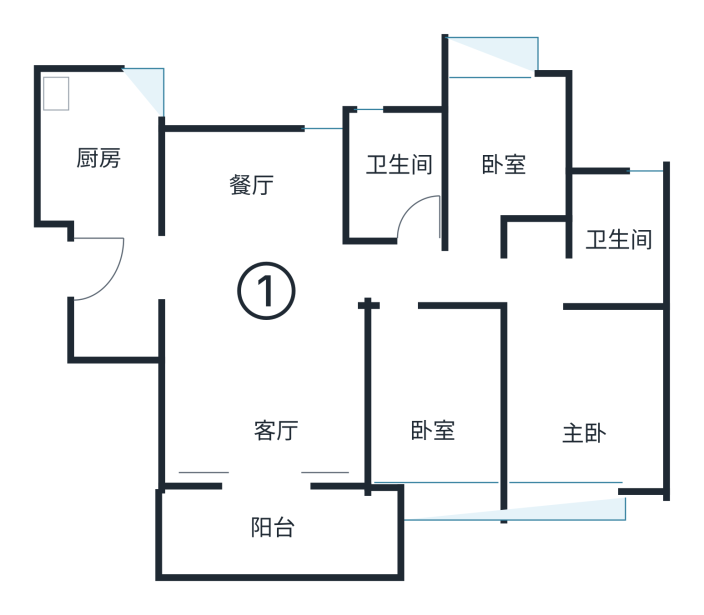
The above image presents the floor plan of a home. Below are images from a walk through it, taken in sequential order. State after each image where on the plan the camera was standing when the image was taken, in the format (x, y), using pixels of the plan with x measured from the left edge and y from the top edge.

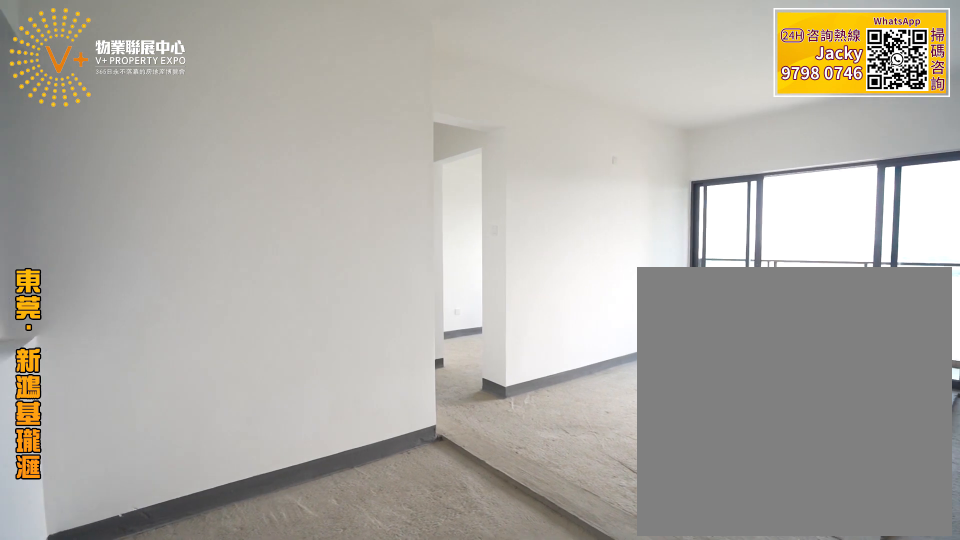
(199, 267)
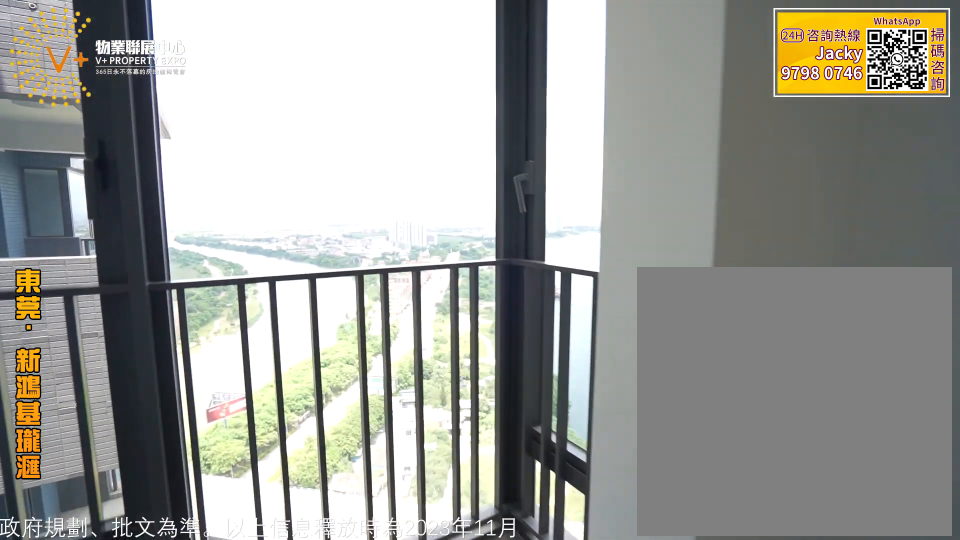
(497, 148)
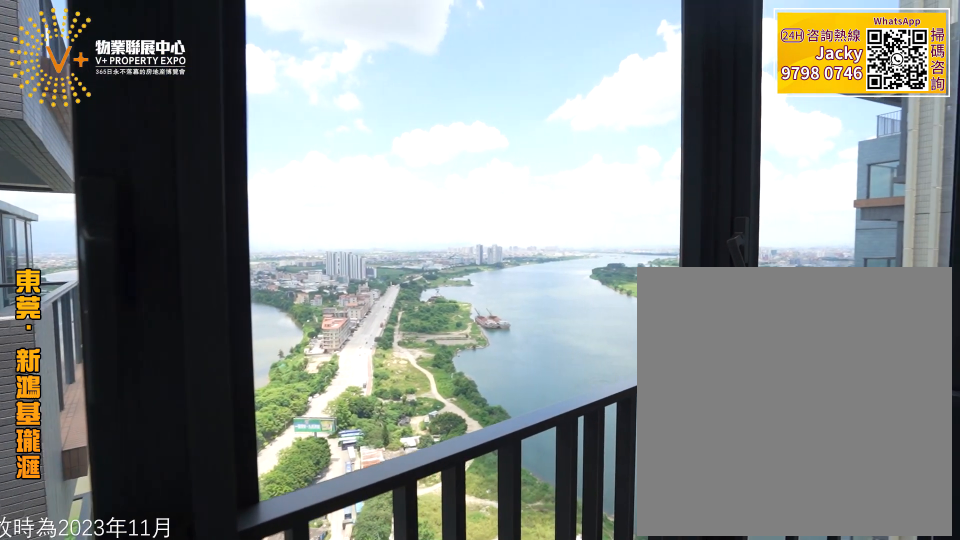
(500, 156)
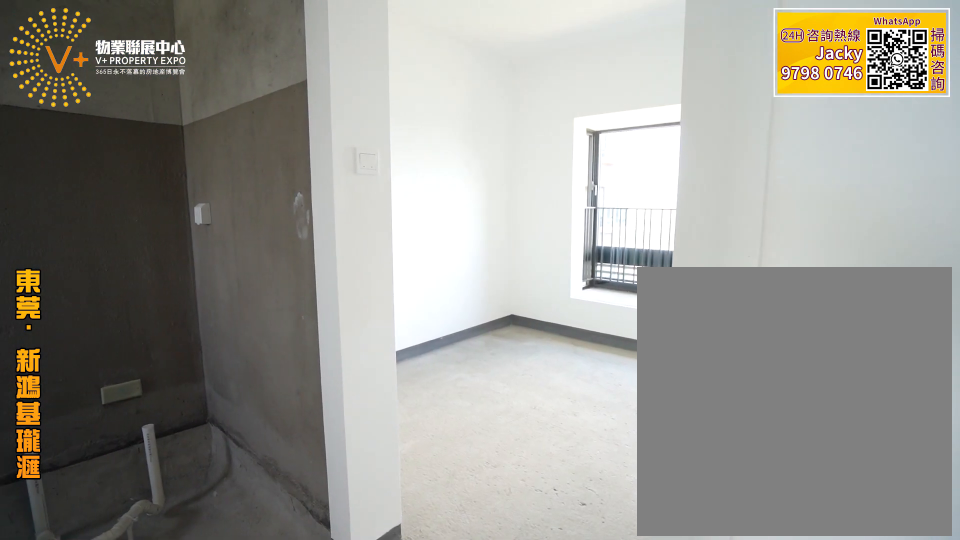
(544, 354)
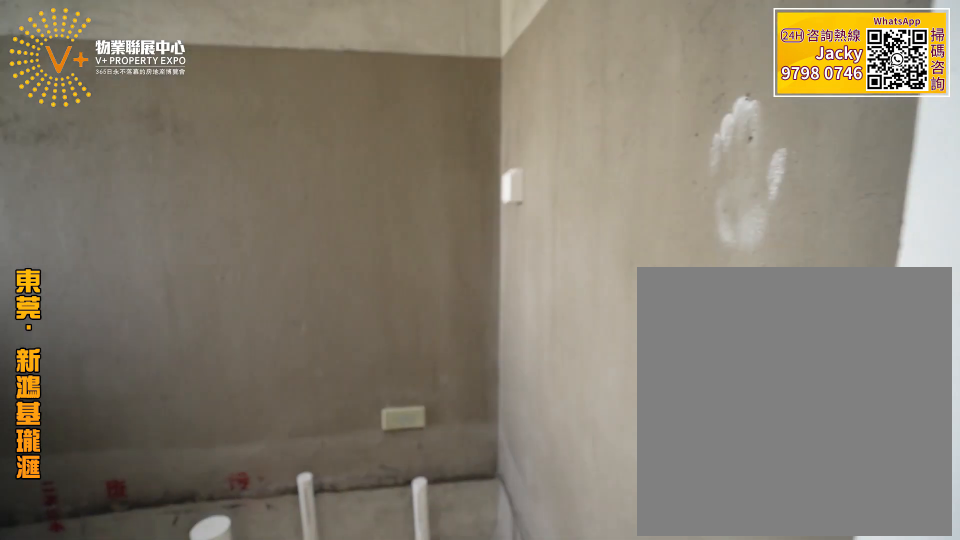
(566, 270)
